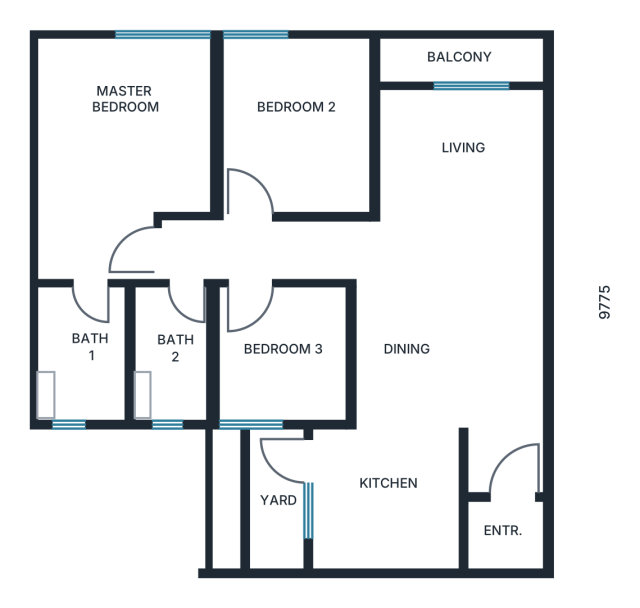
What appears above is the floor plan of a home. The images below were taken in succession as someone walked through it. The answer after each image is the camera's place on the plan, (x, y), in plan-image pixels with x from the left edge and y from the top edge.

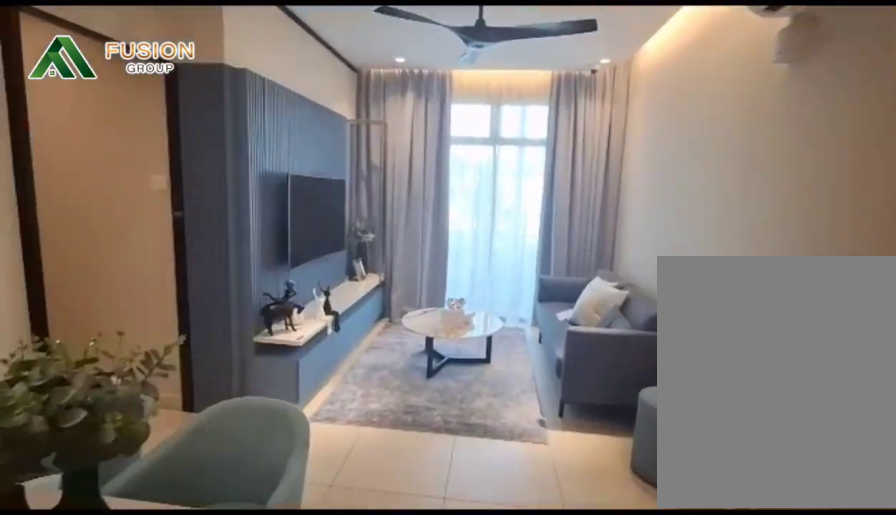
(449, 398)
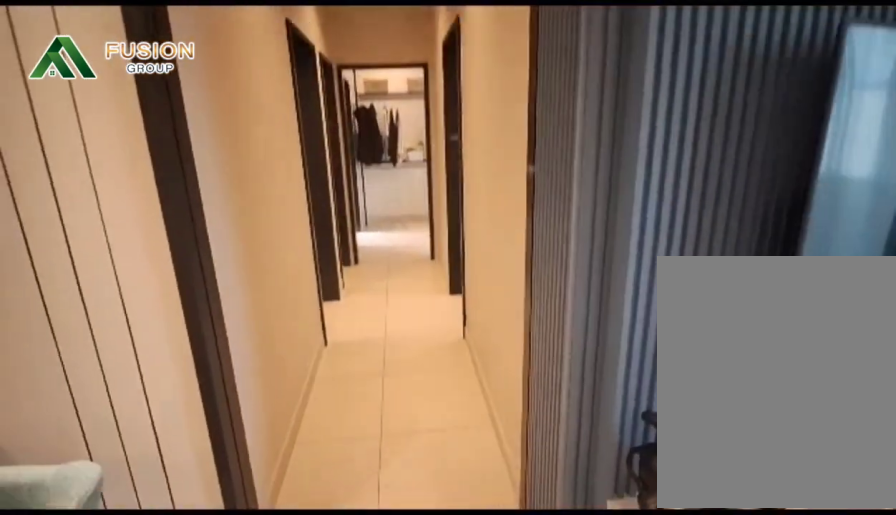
(441, 332)
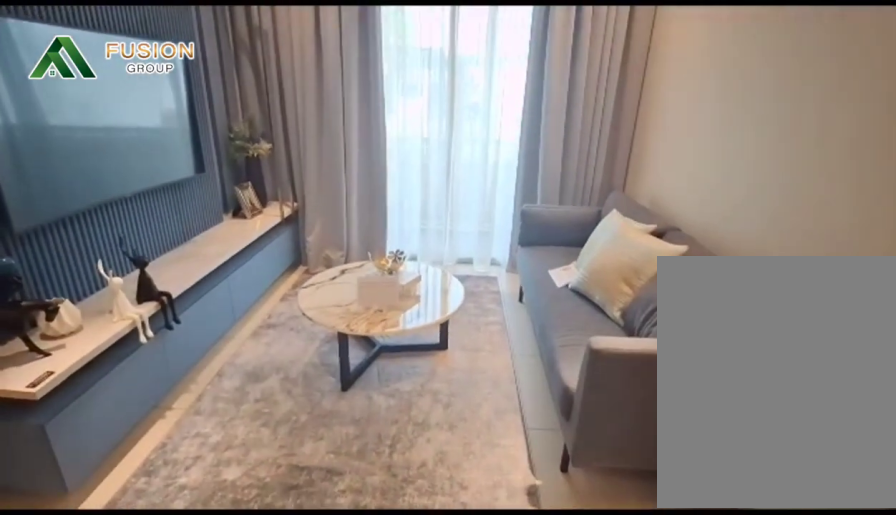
(416, 303)
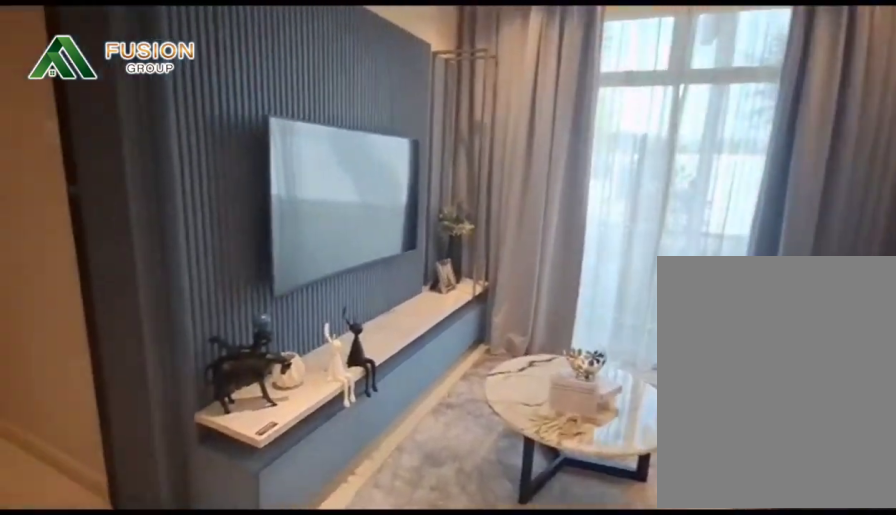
(416, 303)
